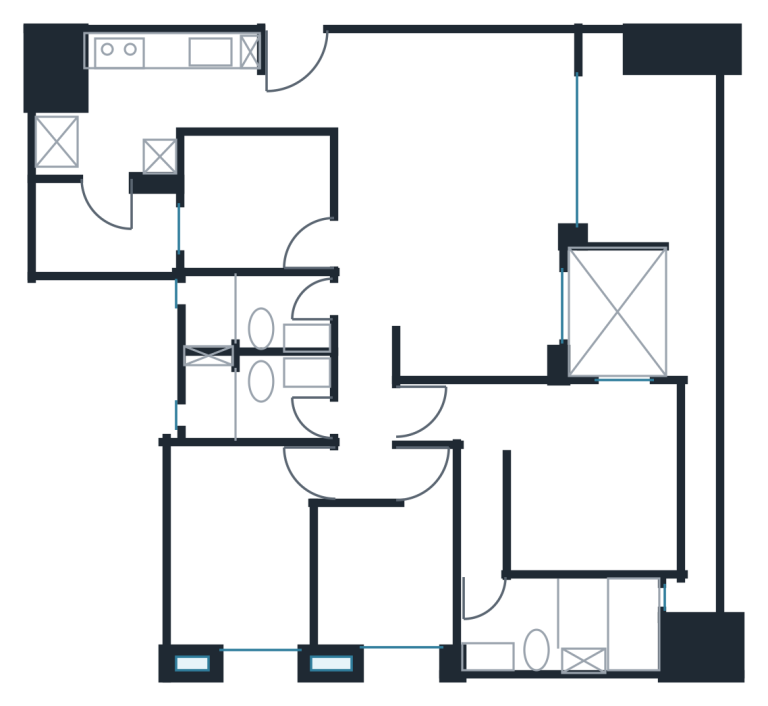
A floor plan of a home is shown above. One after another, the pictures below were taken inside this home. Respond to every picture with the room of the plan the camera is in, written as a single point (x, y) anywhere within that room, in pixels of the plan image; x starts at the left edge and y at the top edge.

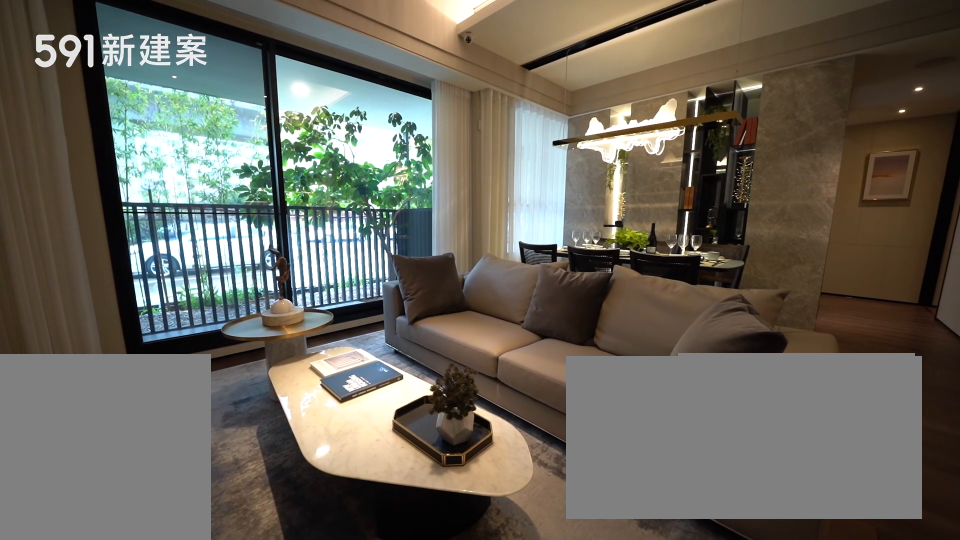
(462, 127)
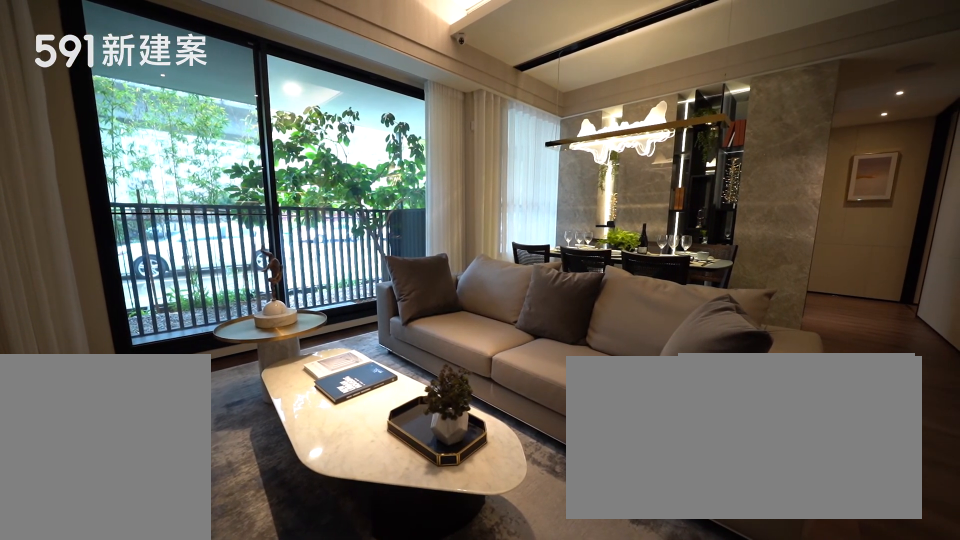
(462, 127)
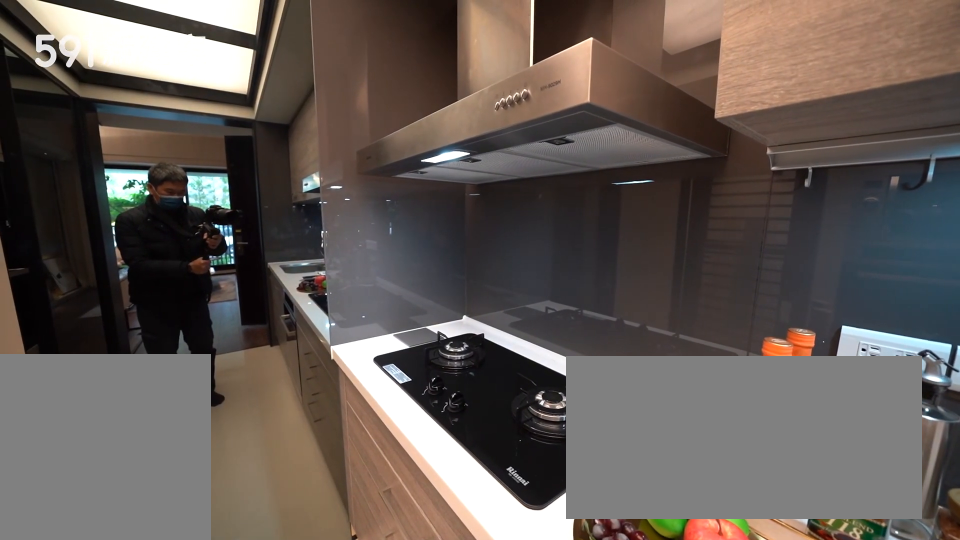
(166, 81)
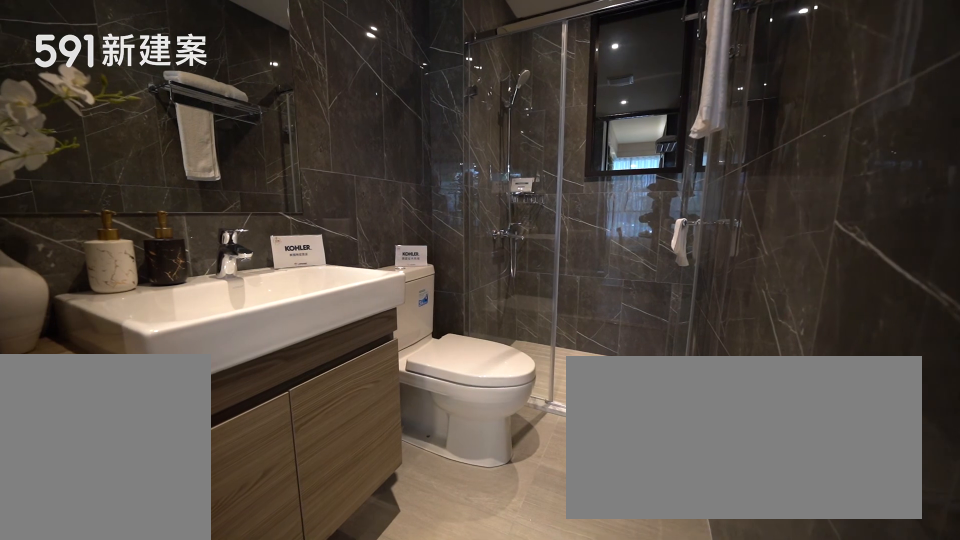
(250, 315)
